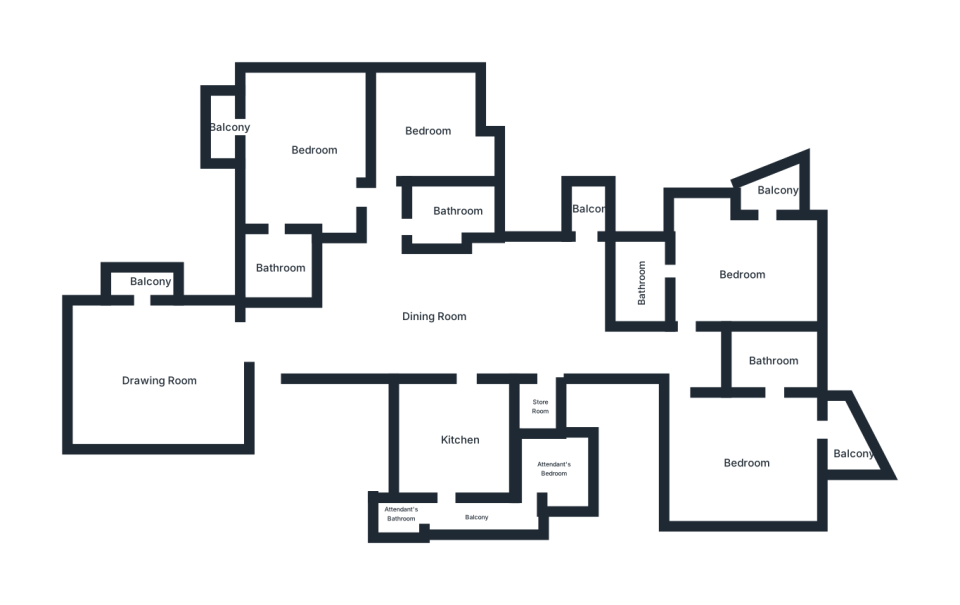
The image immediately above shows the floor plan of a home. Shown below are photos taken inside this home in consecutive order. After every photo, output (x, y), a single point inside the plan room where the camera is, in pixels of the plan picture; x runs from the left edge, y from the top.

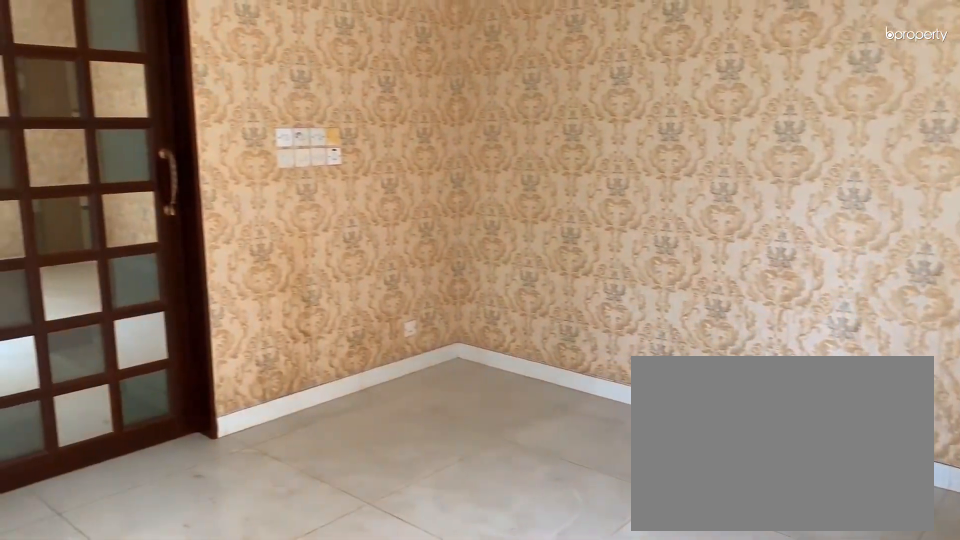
(156, 386)
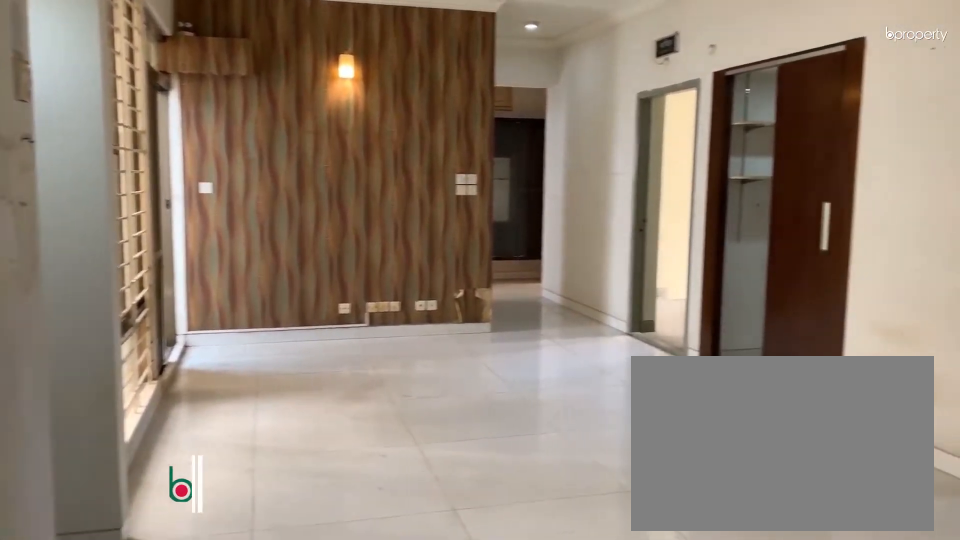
(434, 317)
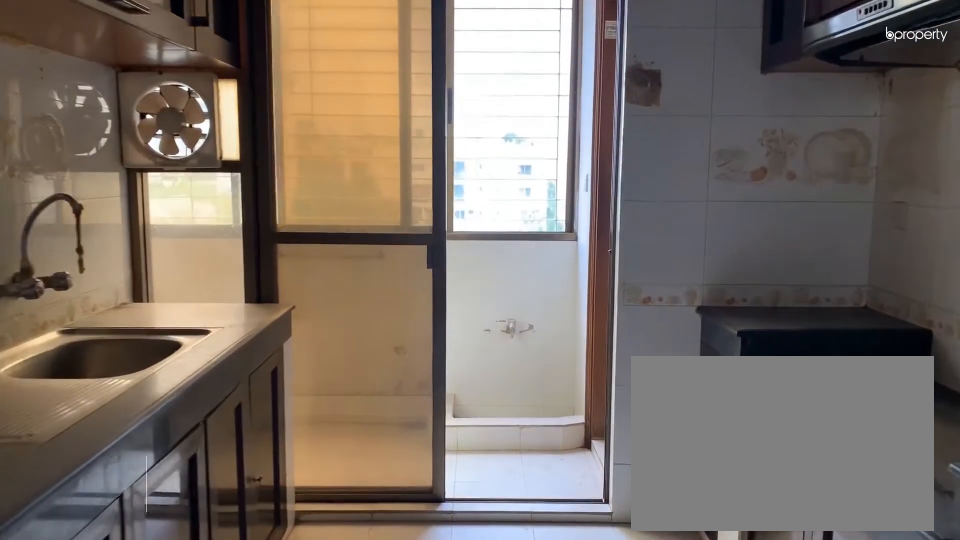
(463, 439)
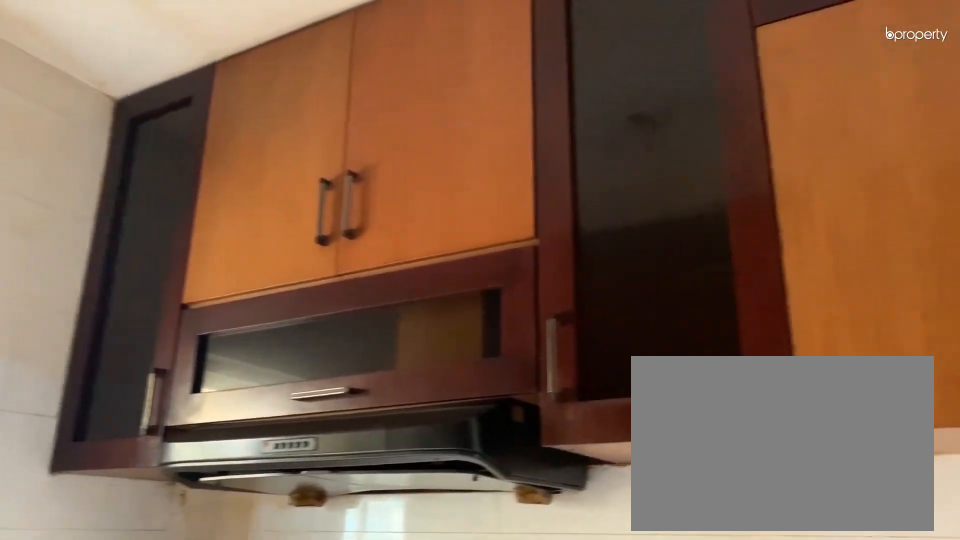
(463, 440)
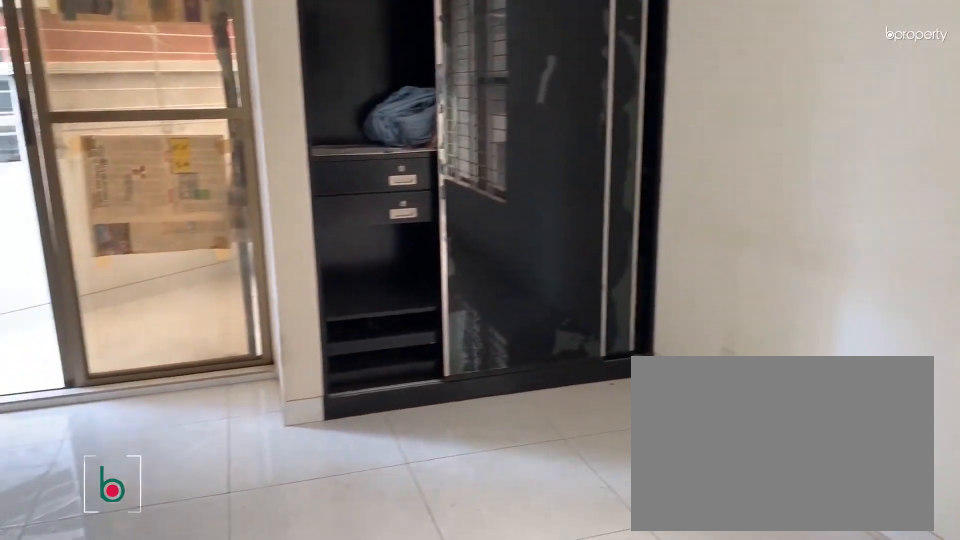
(743, 463)
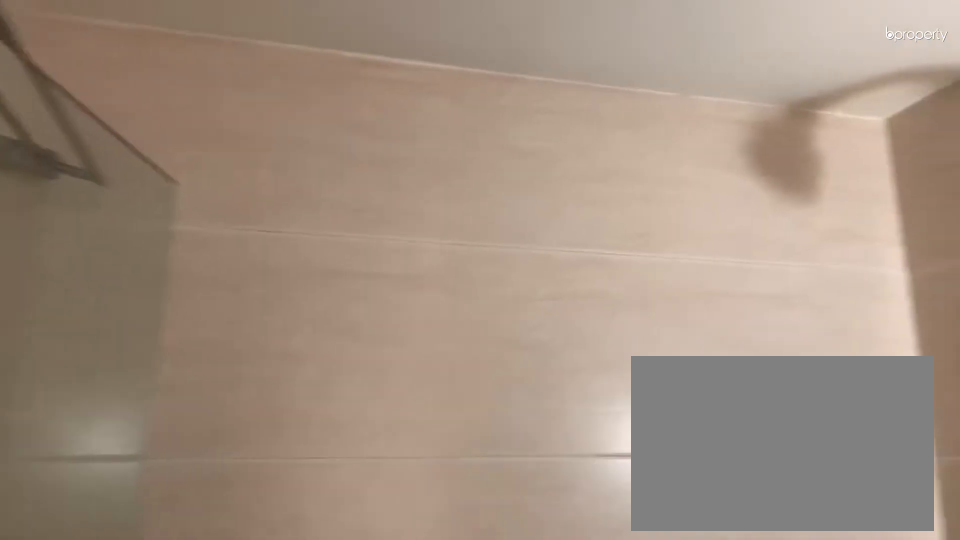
(775, 363)
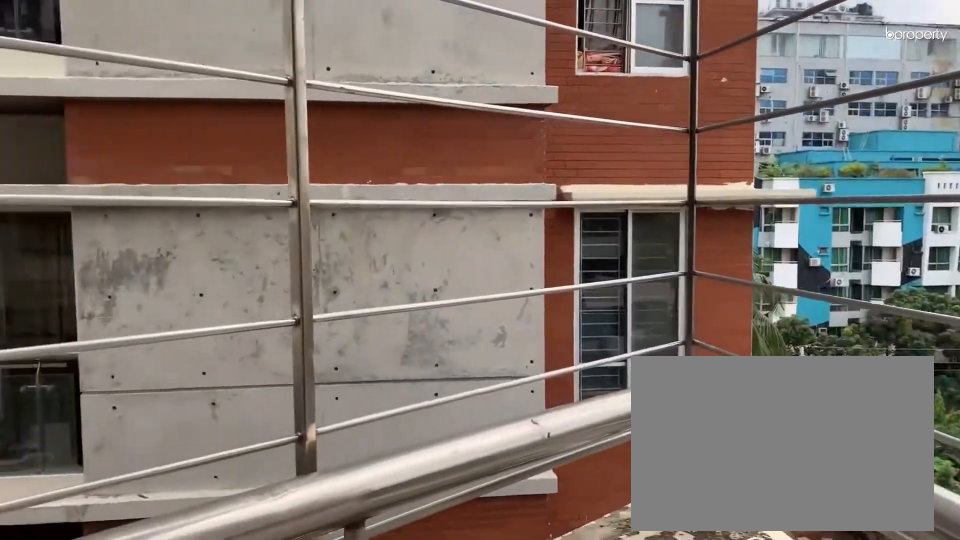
(851, 452)
